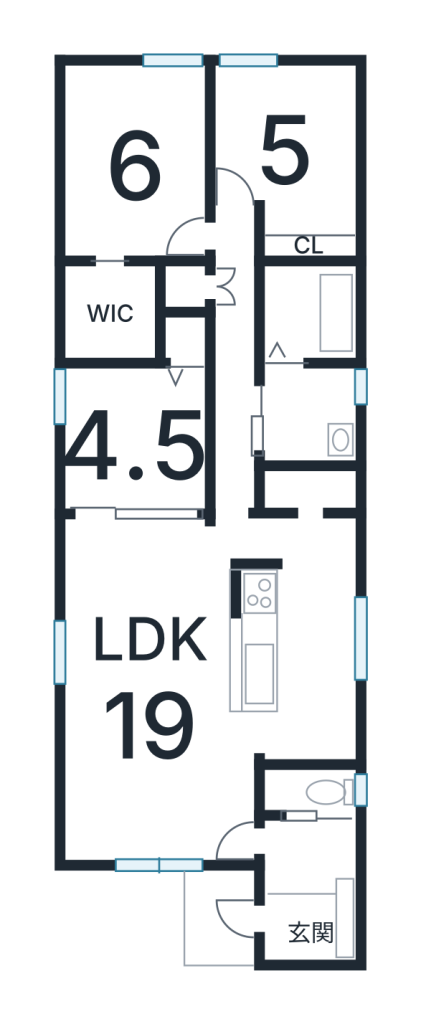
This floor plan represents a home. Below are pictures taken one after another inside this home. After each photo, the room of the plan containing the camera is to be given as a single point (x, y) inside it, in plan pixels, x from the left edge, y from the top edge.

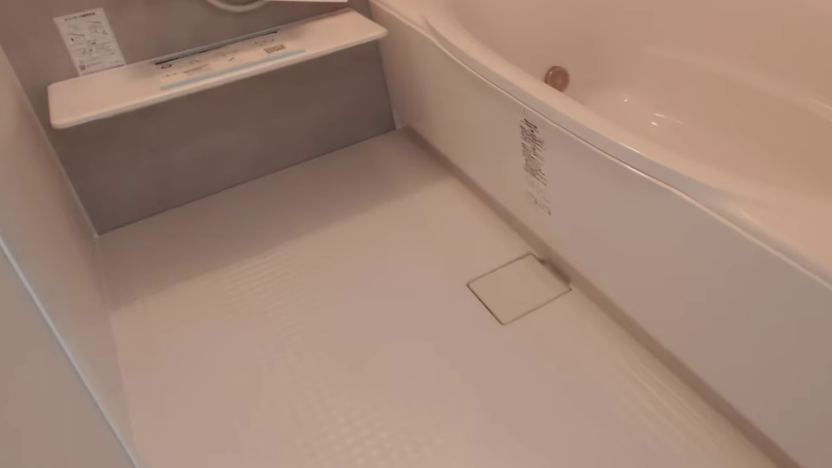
(301, 317)
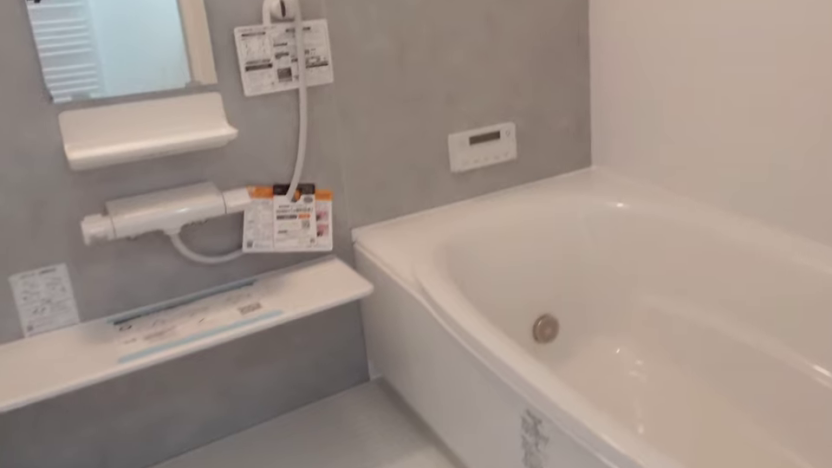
(301, 317)
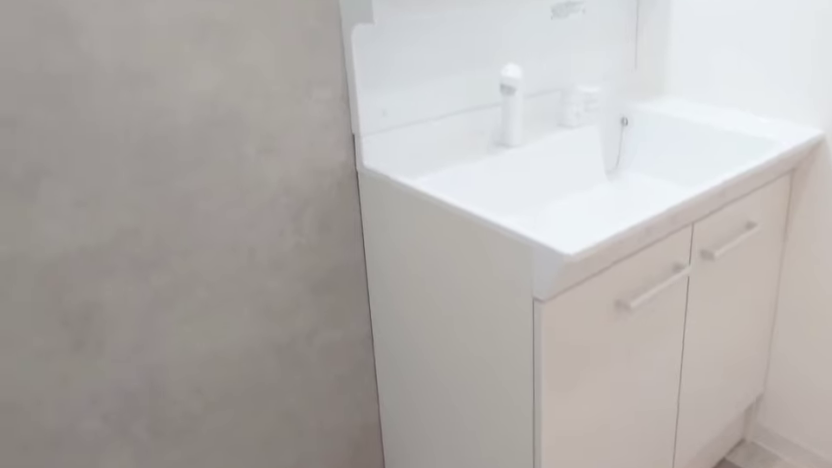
(307, 420)
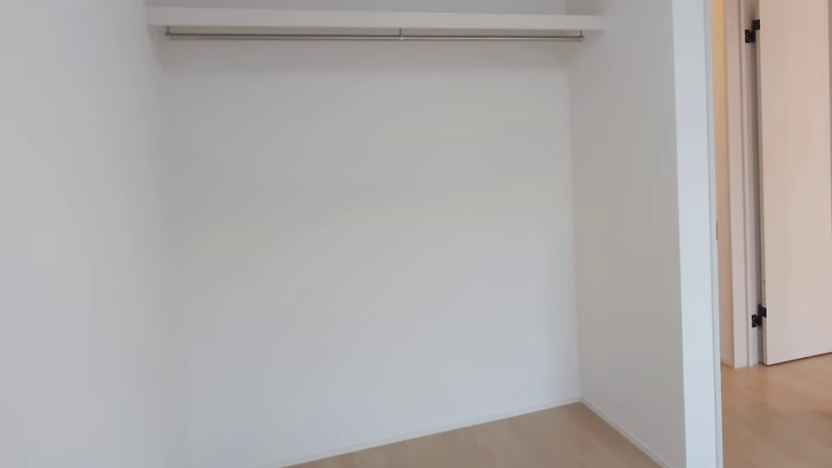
(274, 170)
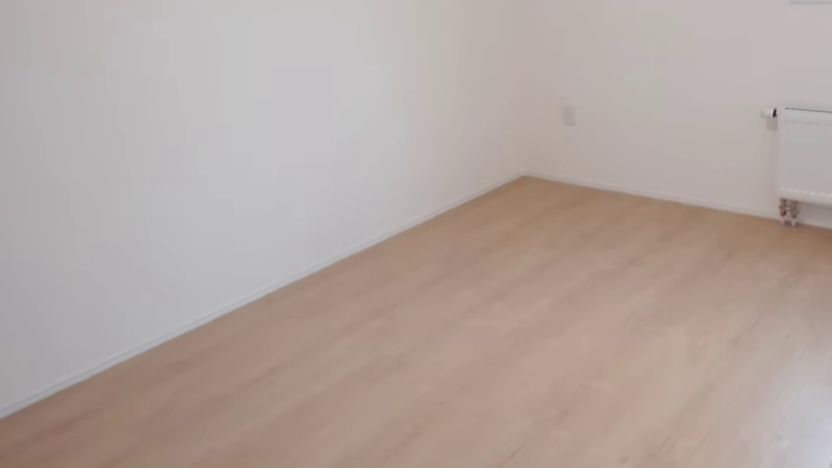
(128, 192)
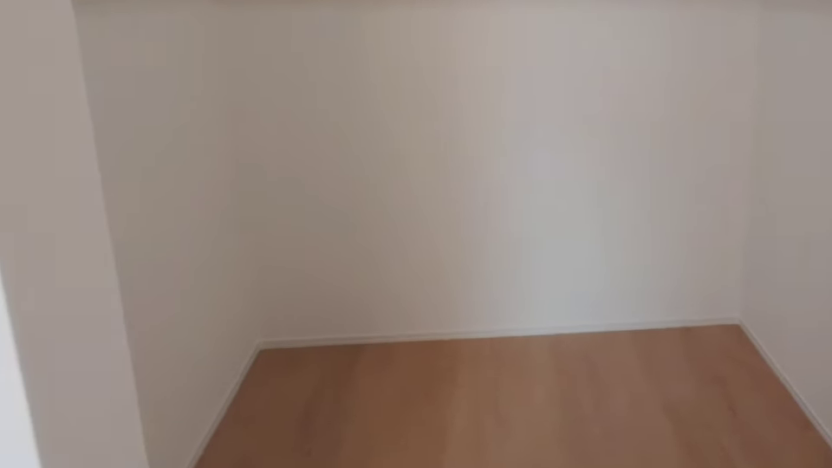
(128, 192)
